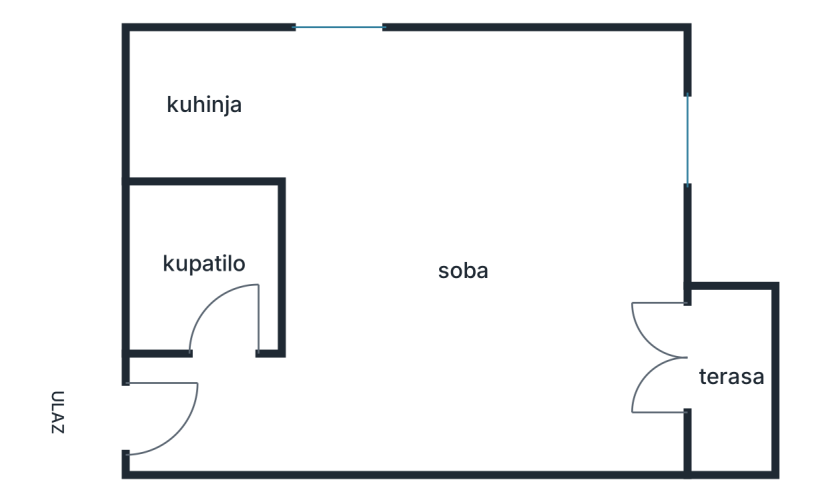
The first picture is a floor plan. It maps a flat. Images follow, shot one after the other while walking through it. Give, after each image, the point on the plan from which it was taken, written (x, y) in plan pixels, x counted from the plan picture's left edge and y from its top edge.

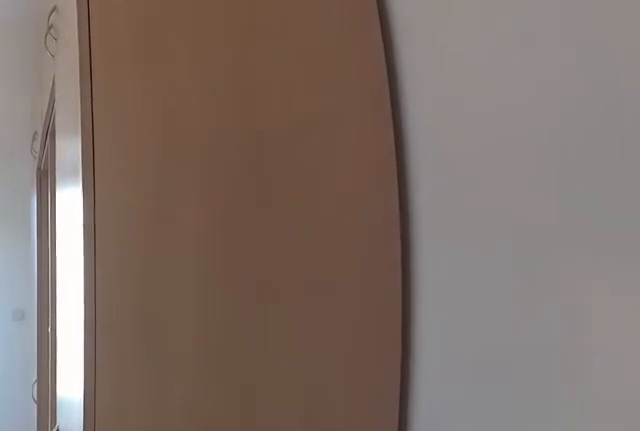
(245, 412)
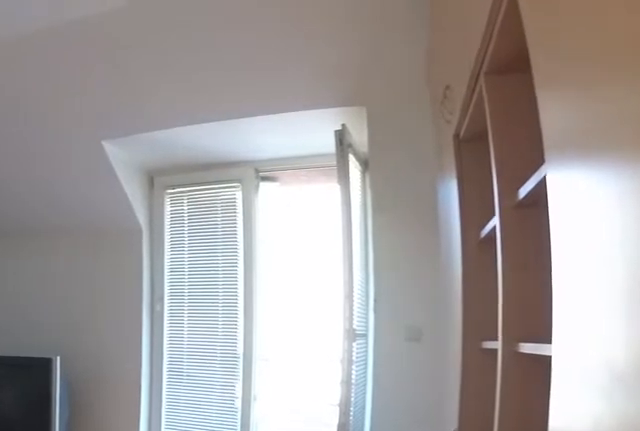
(270, 423)
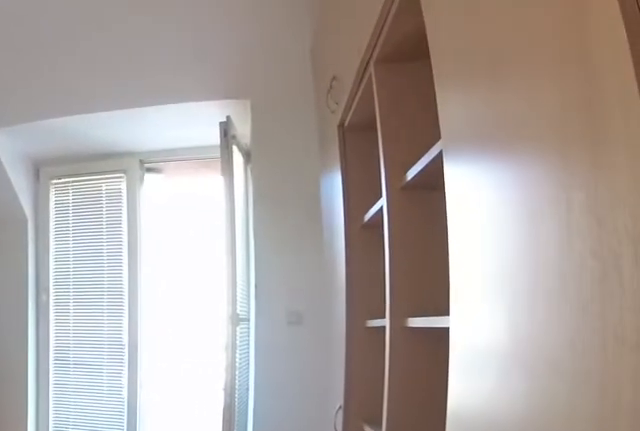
(265, 414)
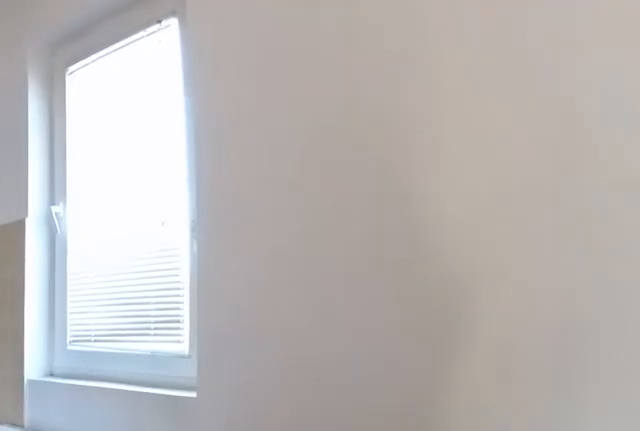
(382, 125)
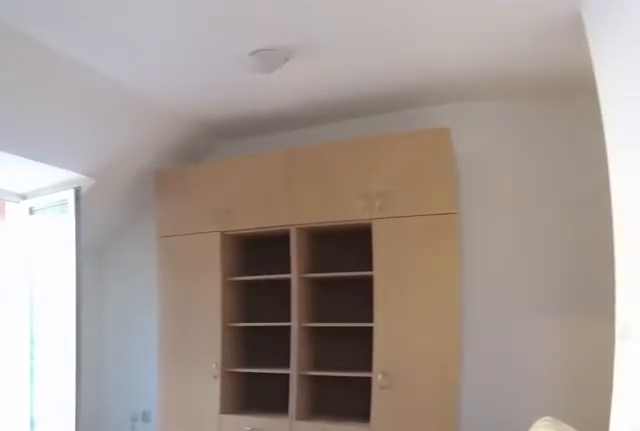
(360, 136)
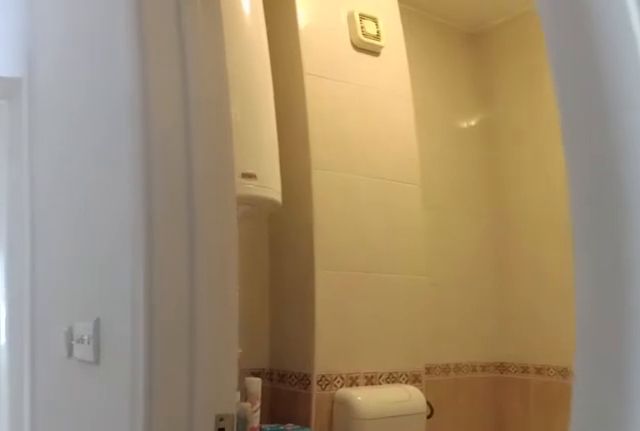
(284, 400)
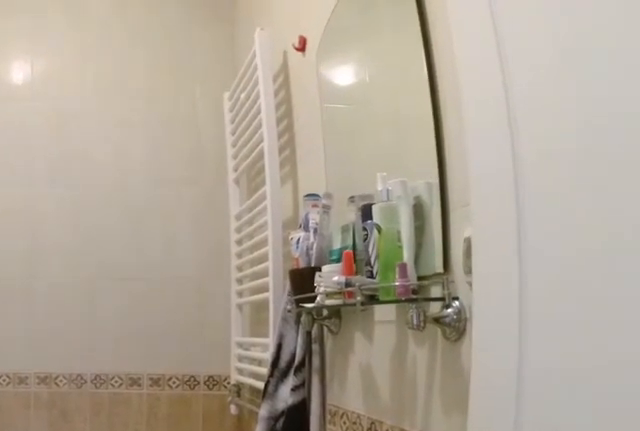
(256, 368)
